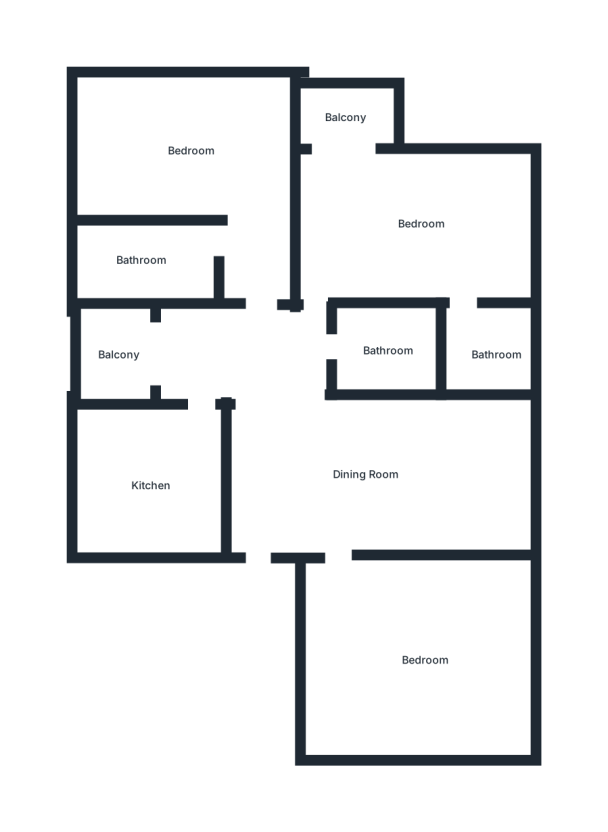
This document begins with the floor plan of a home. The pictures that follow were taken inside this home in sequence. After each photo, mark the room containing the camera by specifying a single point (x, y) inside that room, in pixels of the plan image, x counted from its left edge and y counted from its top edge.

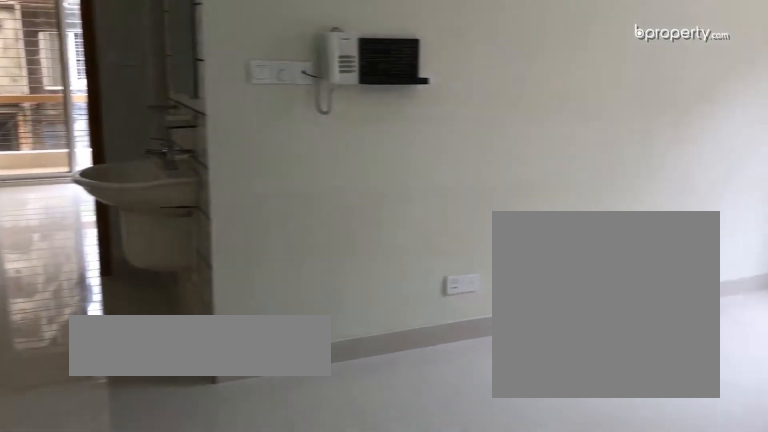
(367, 471)
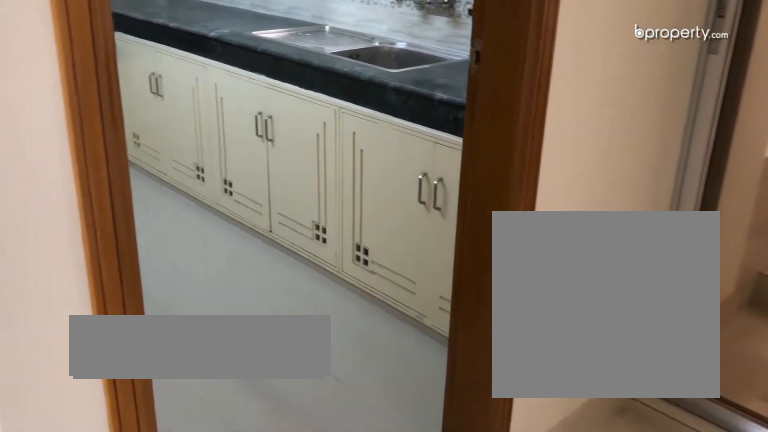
(150, 486)
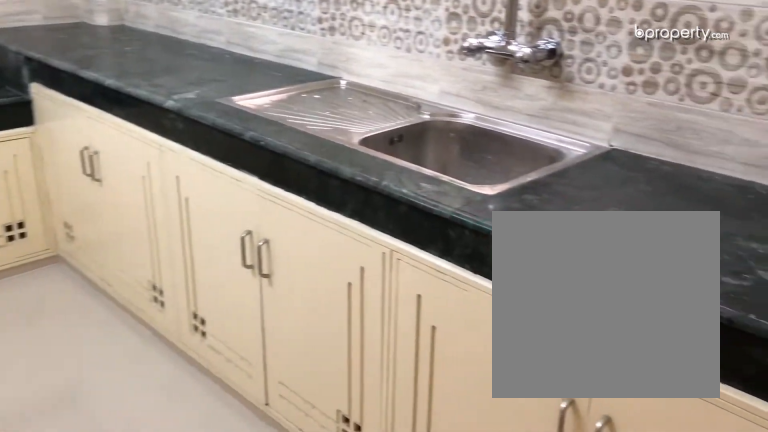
(150, 486)
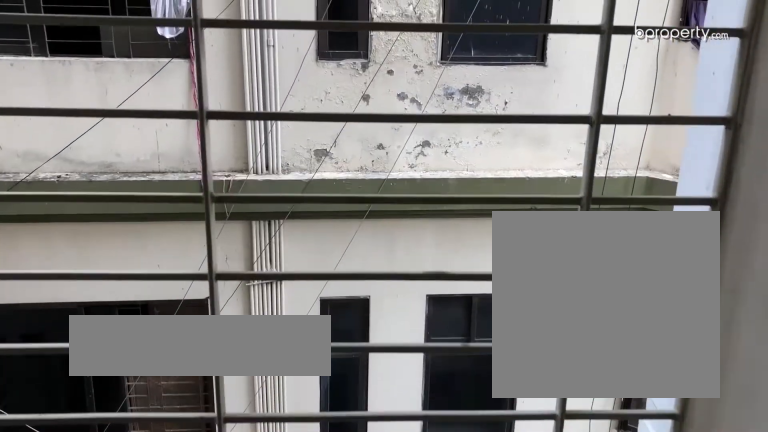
(121, 356)
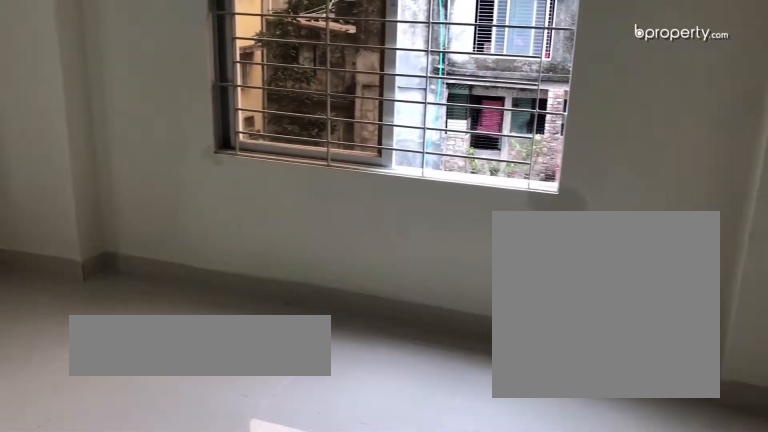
(192, 151)
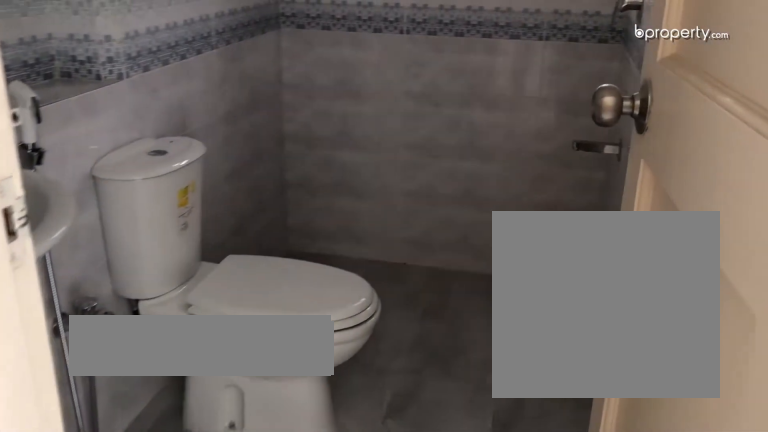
(141, 254)
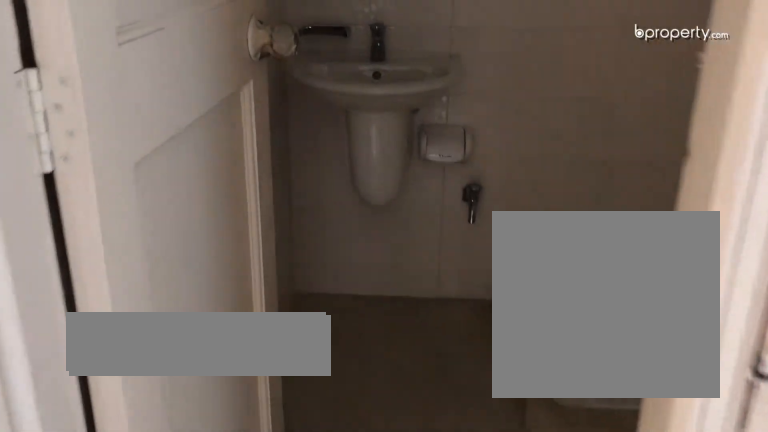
(388, 349)
